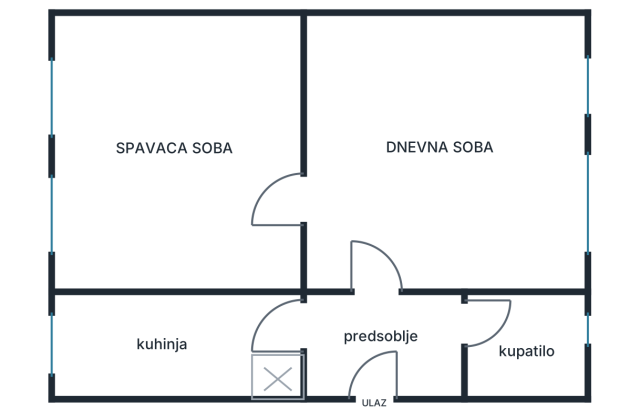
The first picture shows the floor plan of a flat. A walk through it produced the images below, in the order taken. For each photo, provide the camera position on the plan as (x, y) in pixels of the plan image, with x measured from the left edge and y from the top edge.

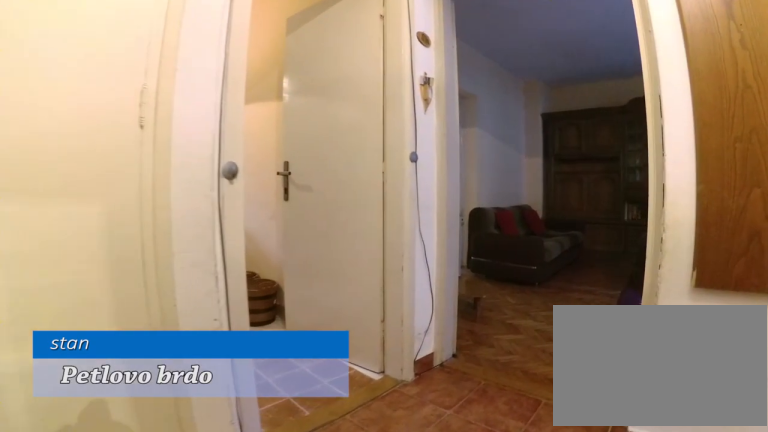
(386, 366)
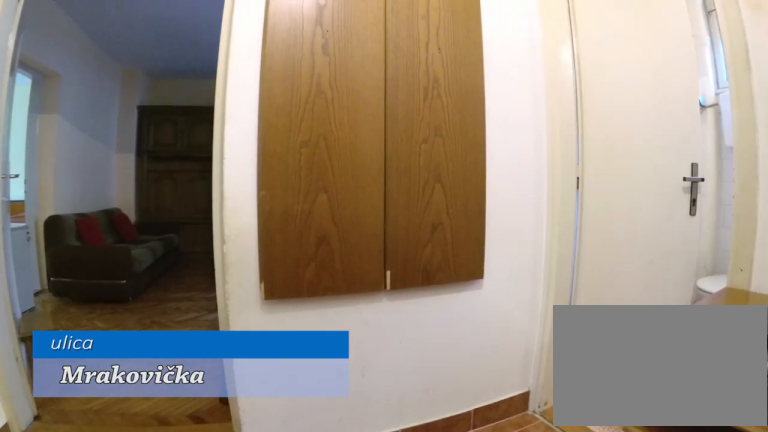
(388, 356)
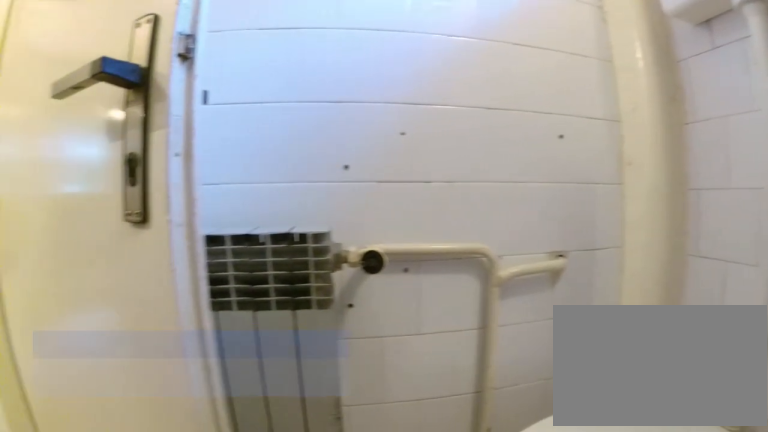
(529, 354)
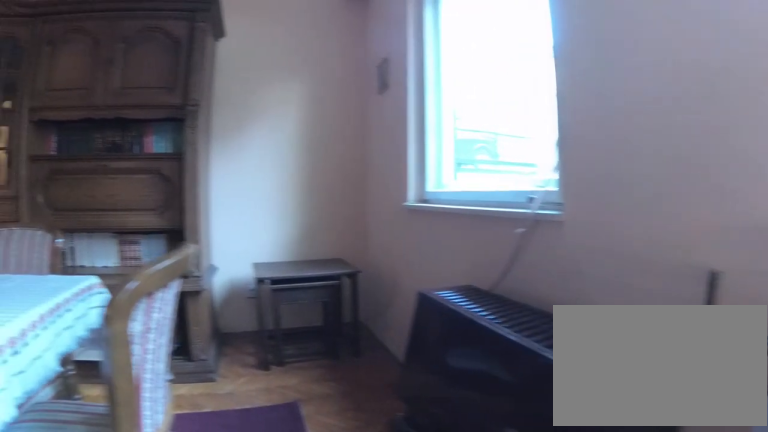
(524, 202)
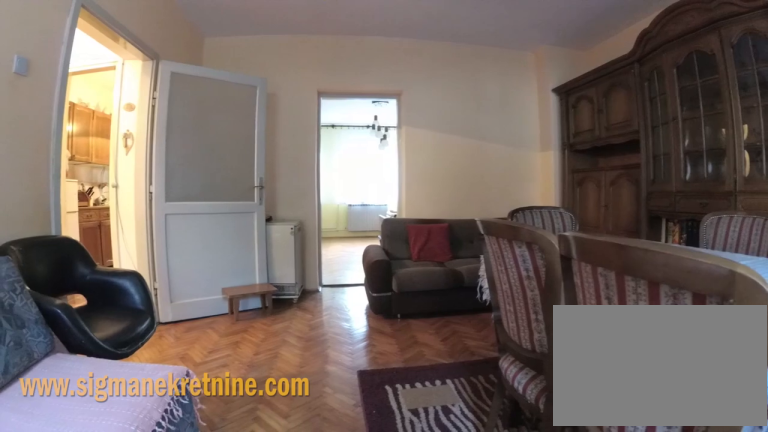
(553, 211)
